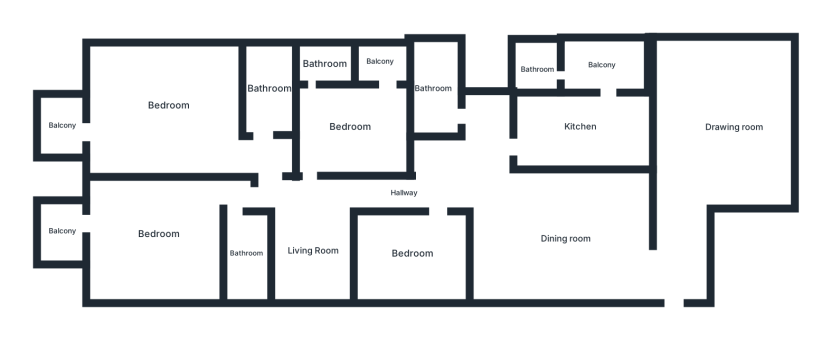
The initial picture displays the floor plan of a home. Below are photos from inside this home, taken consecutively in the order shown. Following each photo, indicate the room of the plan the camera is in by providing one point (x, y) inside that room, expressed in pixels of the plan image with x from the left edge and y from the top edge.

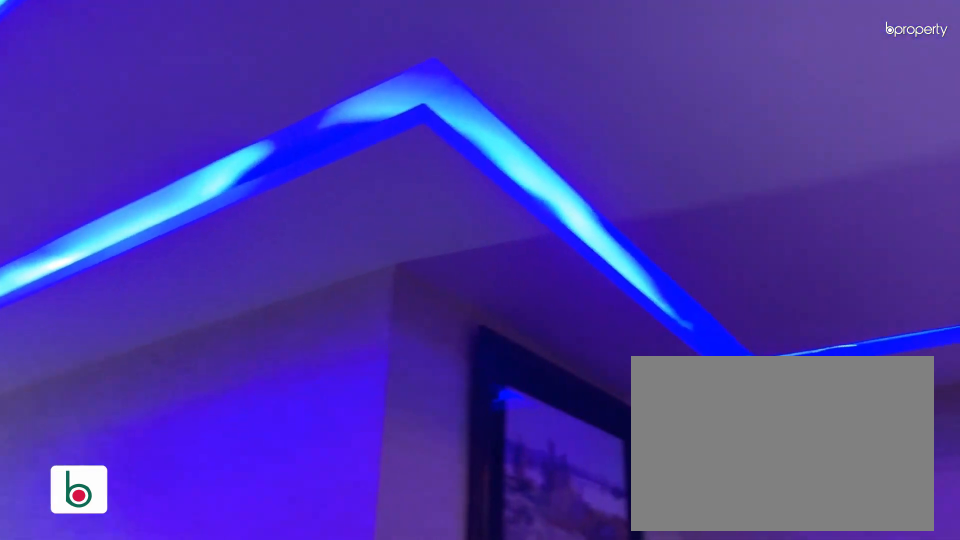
(404, 193)
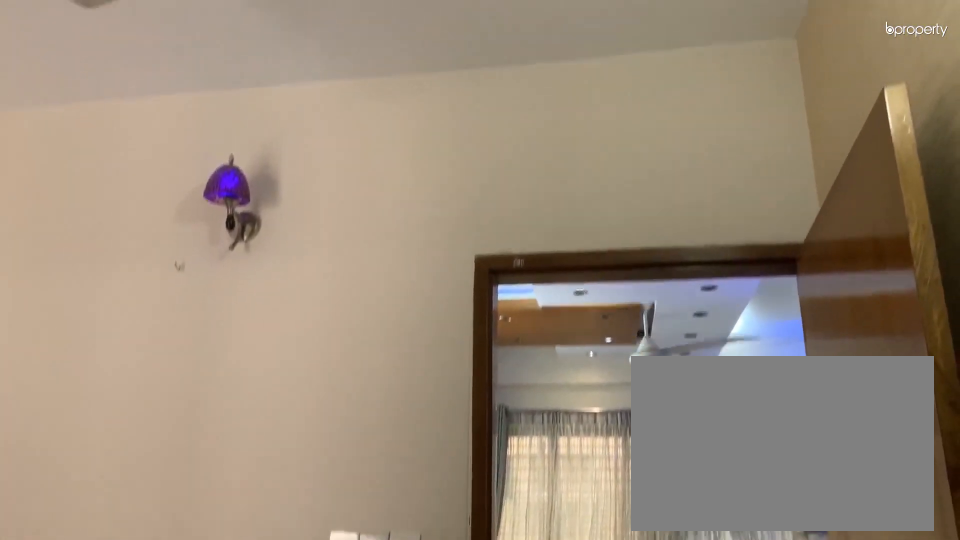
(351, 126)
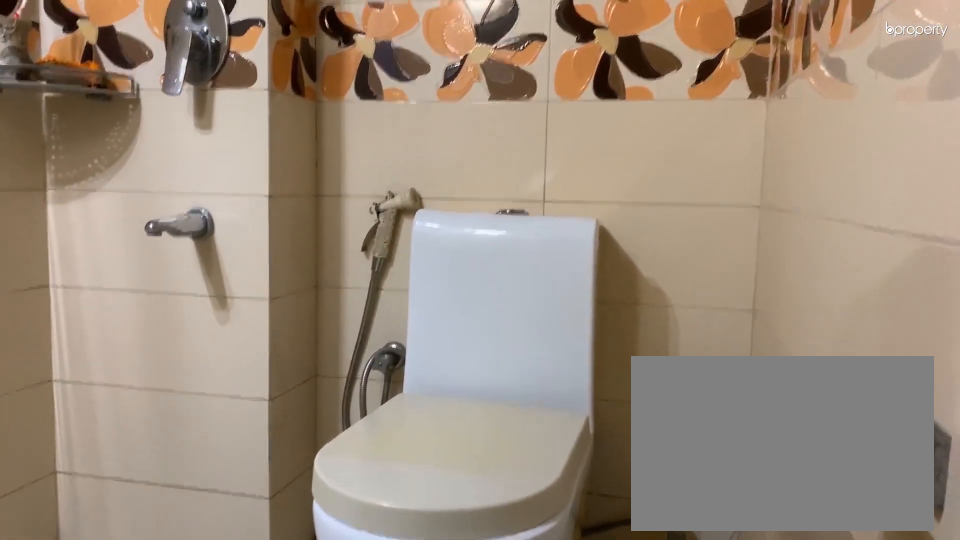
(325, 63)
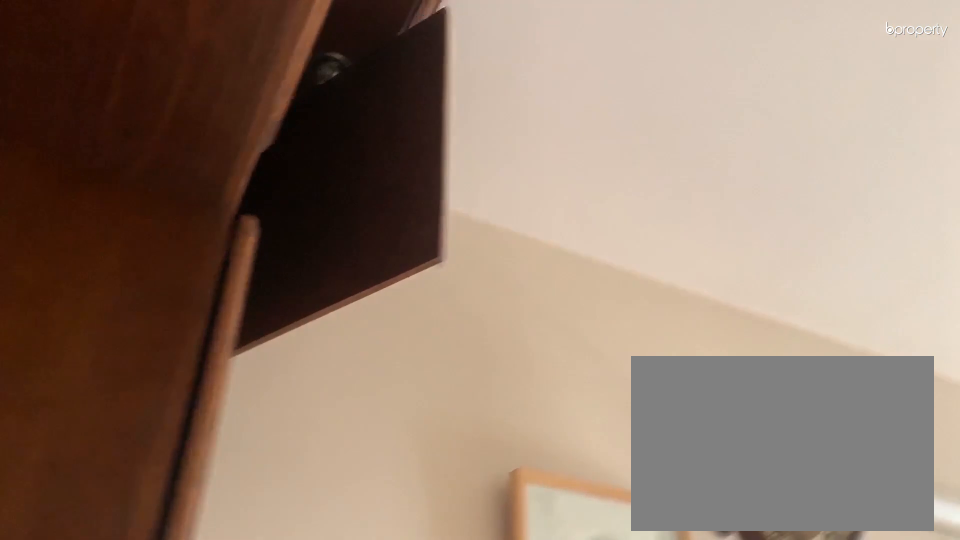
(167, 105)
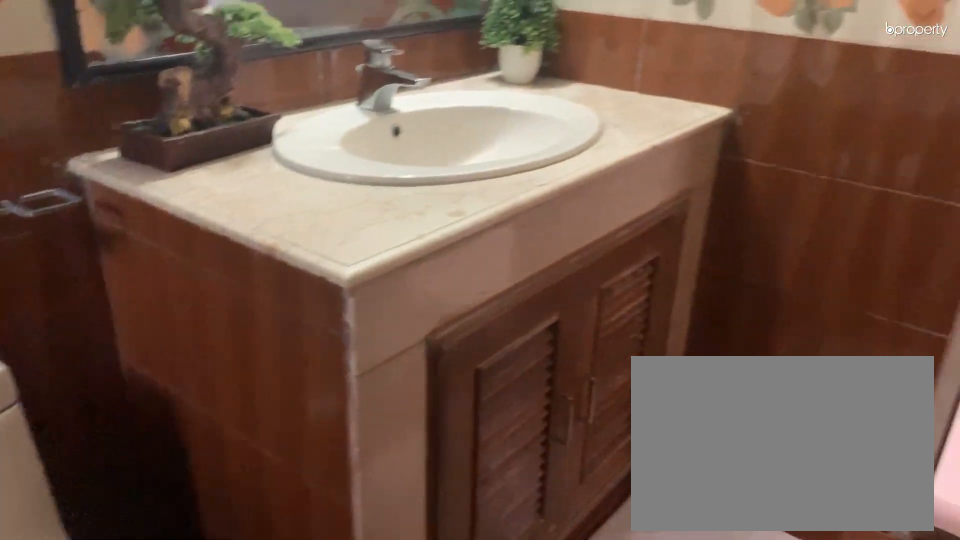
(268, 89)
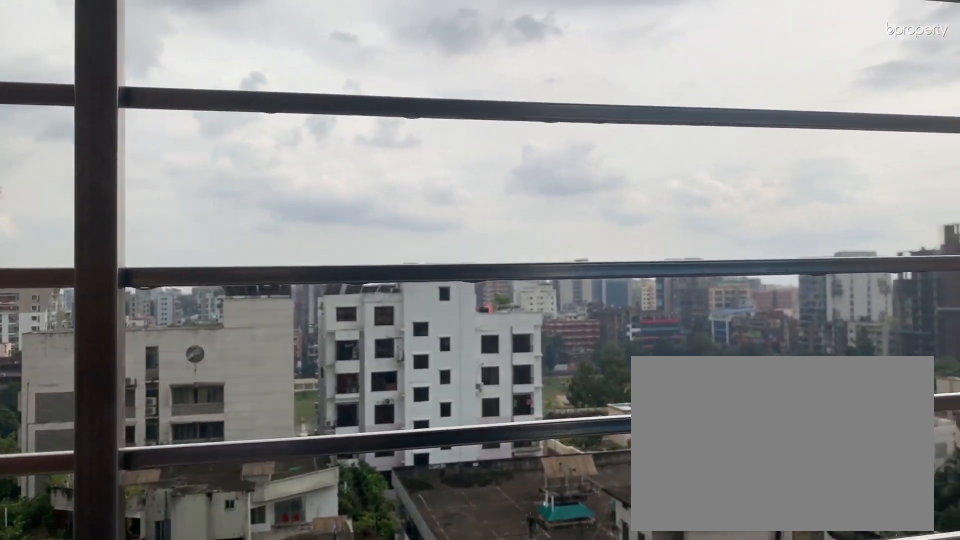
(61, 124)
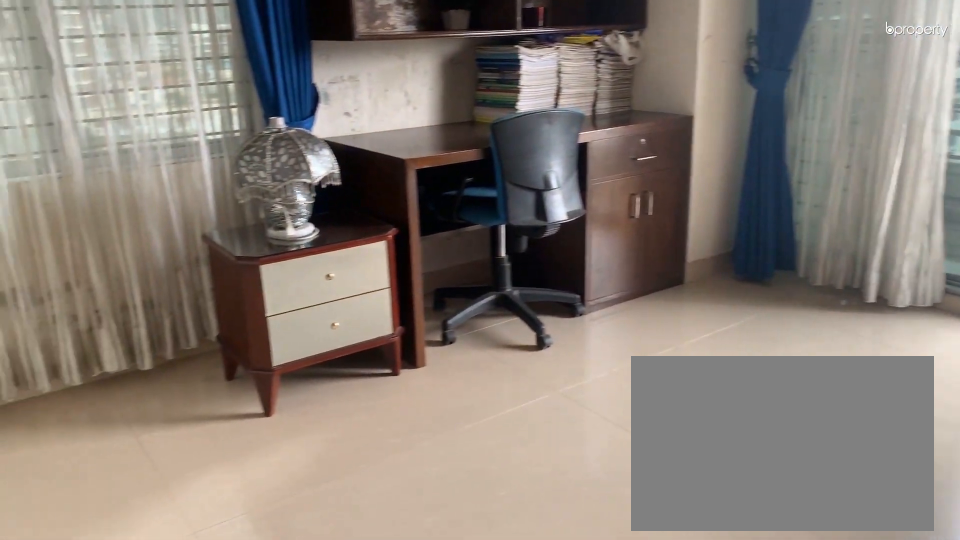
(159, 231)
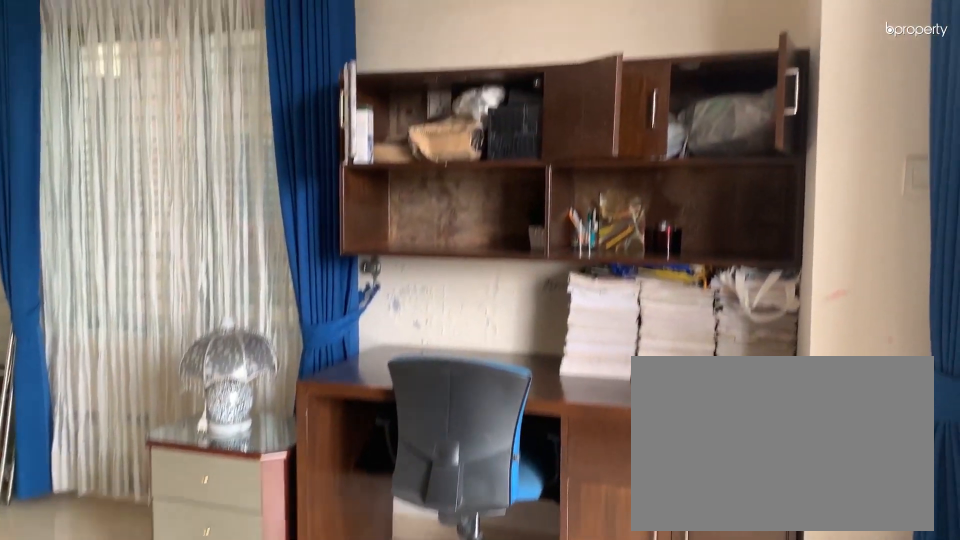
(159, 231)
